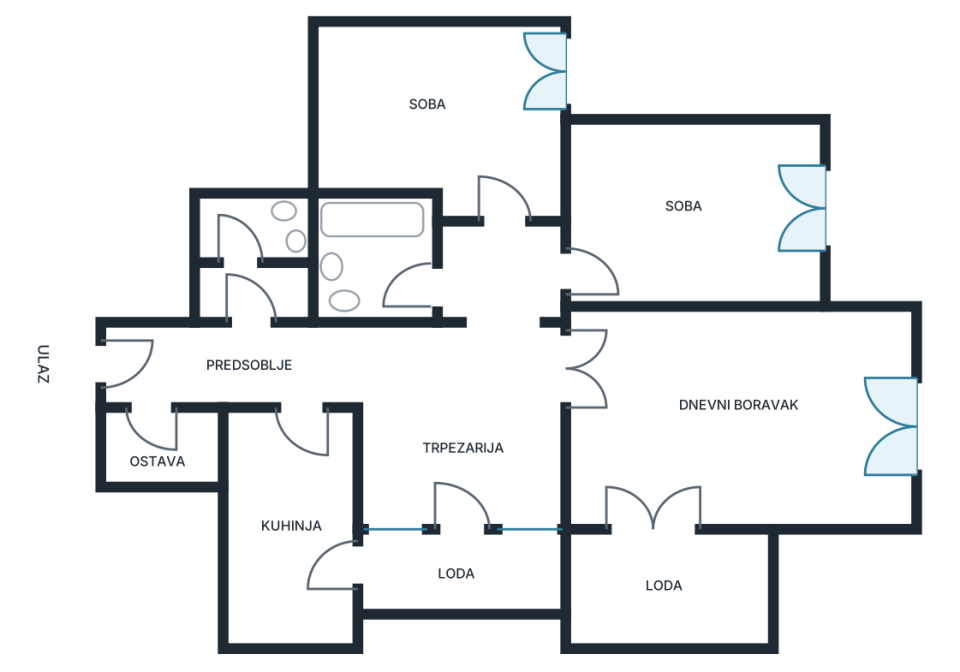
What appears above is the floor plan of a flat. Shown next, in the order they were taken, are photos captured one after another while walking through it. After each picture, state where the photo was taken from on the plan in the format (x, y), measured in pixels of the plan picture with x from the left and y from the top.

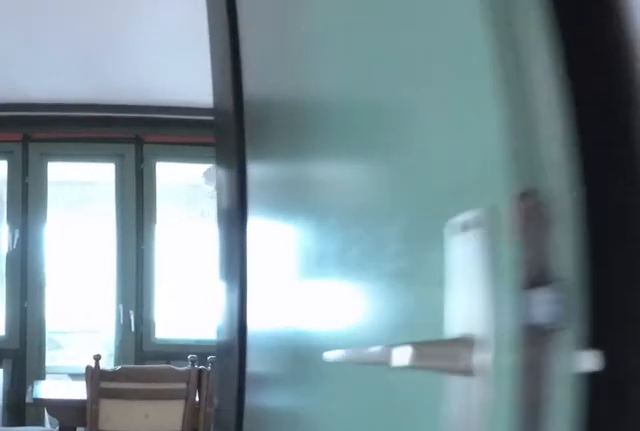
(520, 244)
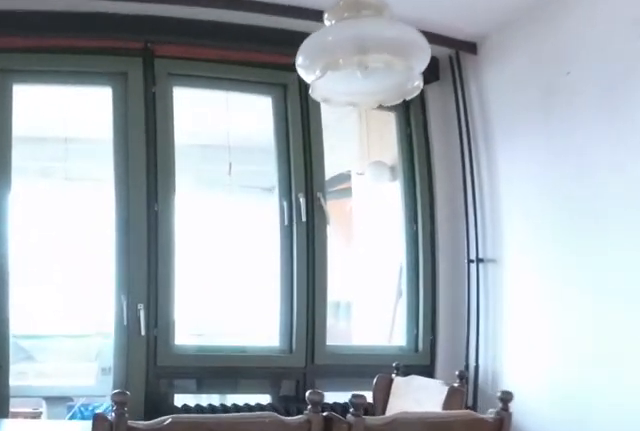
(512, 320)
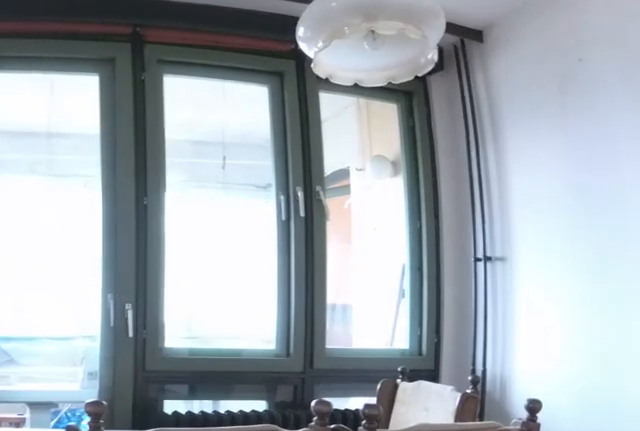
(509, 341)
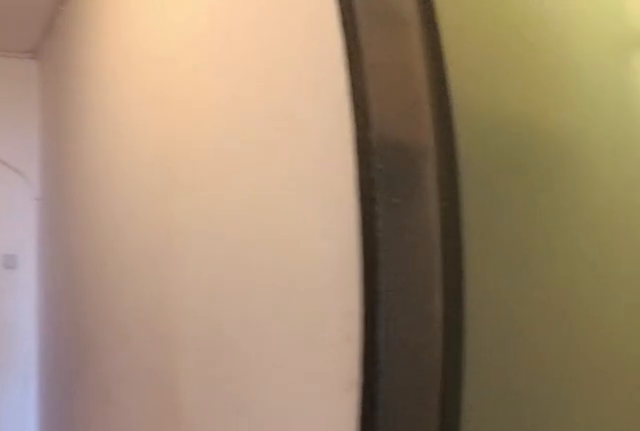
(282, 374)
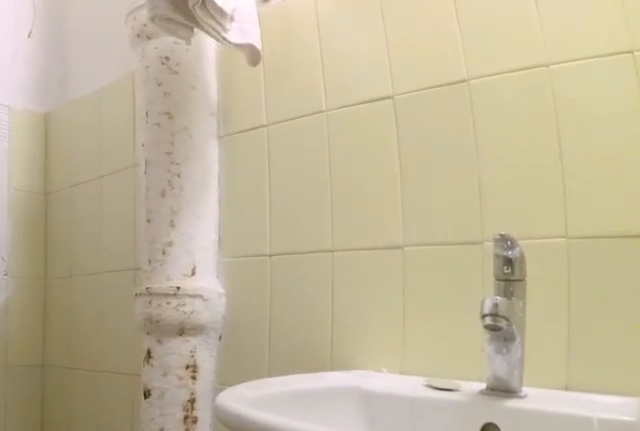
(251, 287)
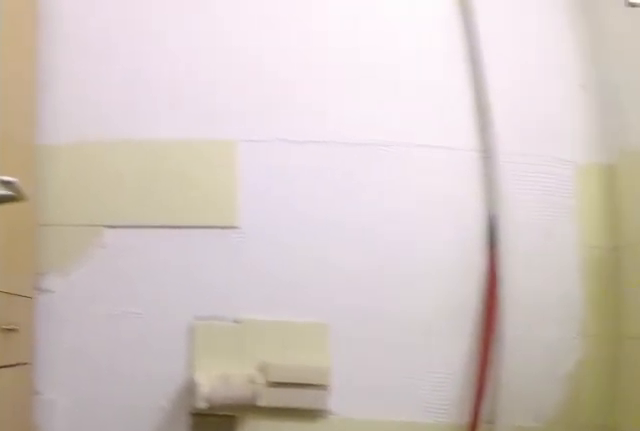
(268, 271)
